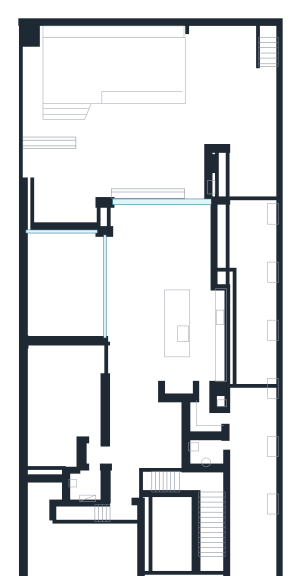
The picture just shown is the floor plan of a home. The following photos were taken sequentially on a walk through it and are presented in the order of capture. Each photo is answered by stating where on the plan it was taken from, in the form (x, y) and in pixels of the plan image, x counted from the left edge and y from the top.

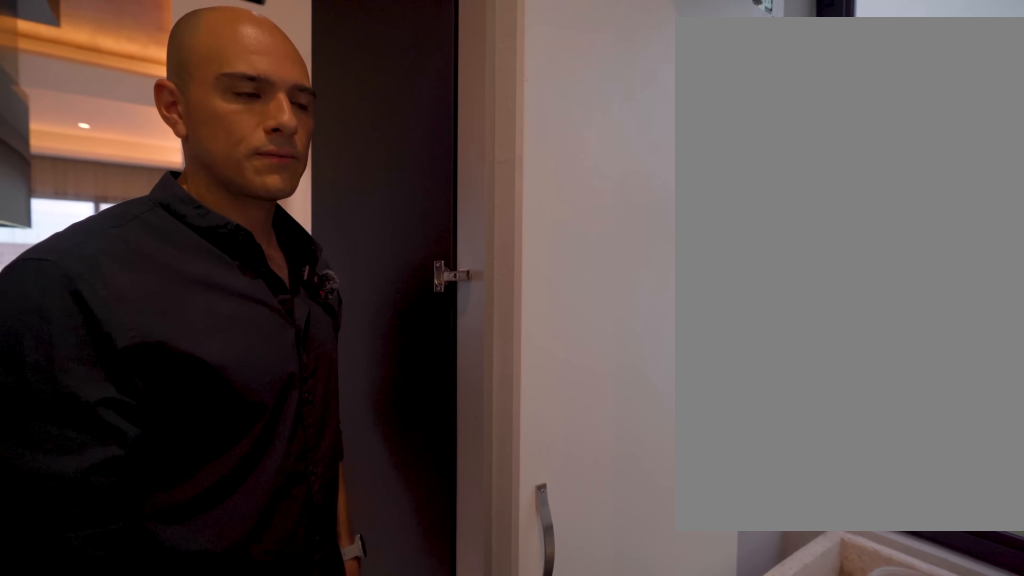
(205, 405)
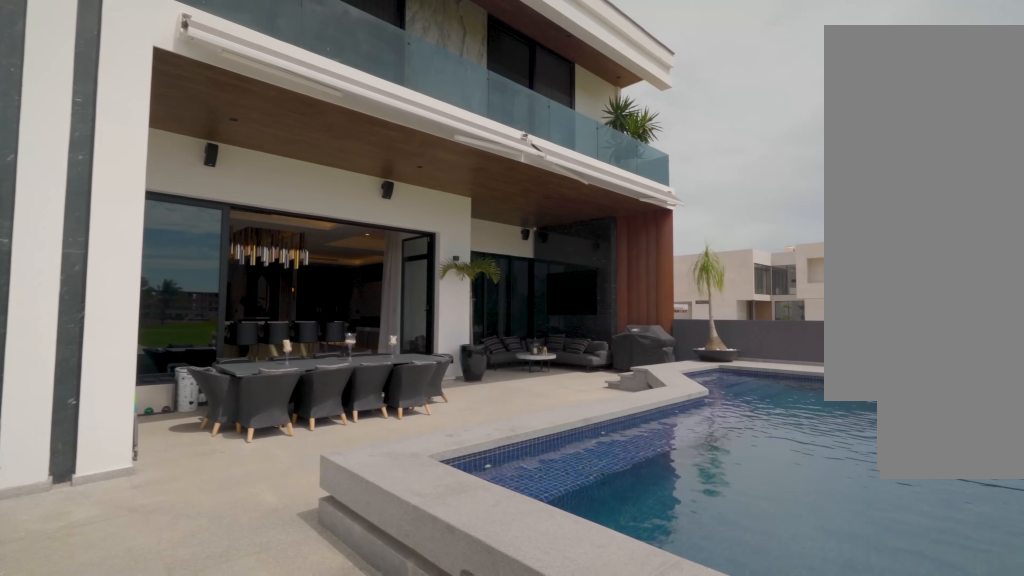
(207, 73)
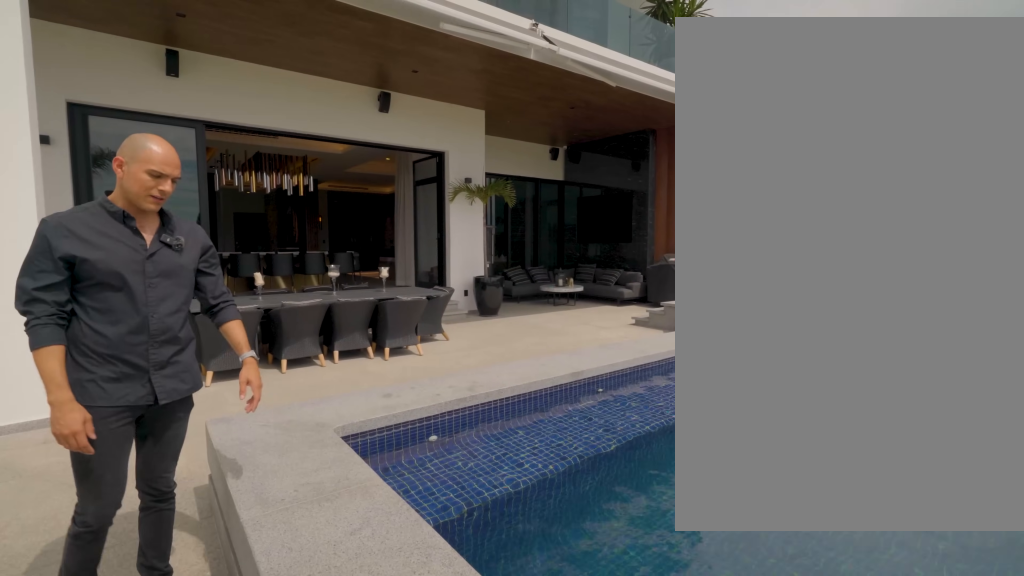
(207, 73)
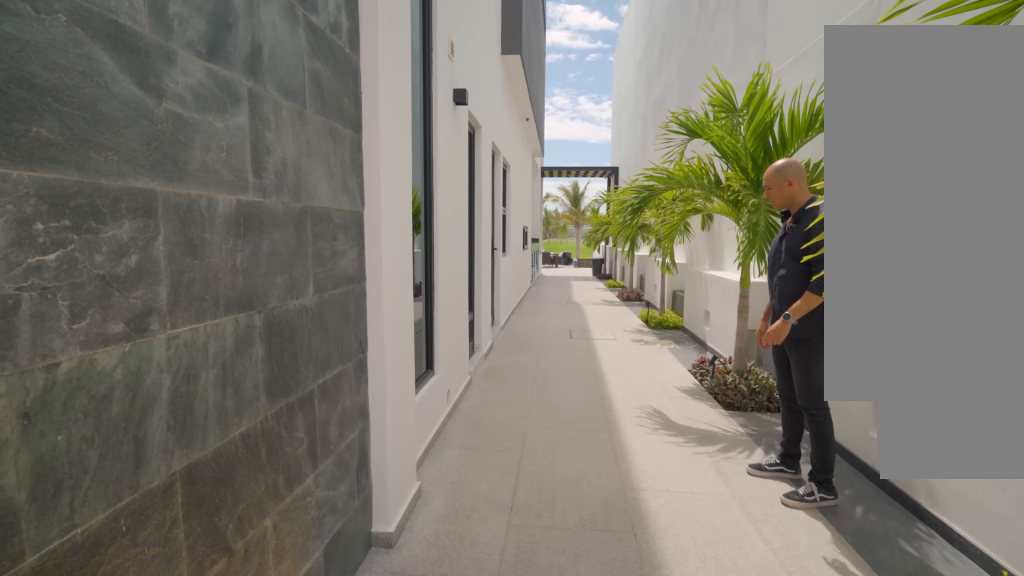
(249, 527)
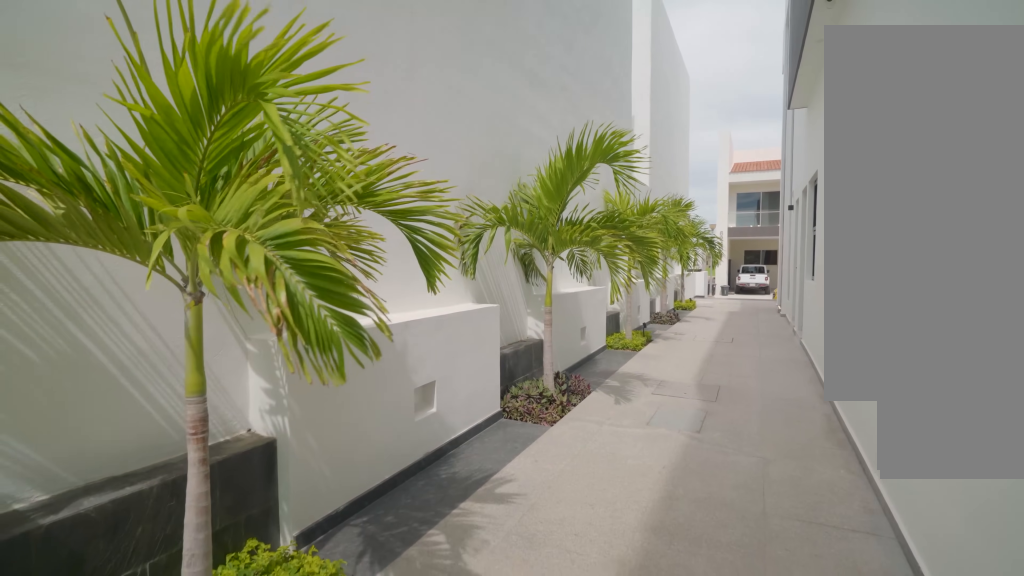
(250, 323)
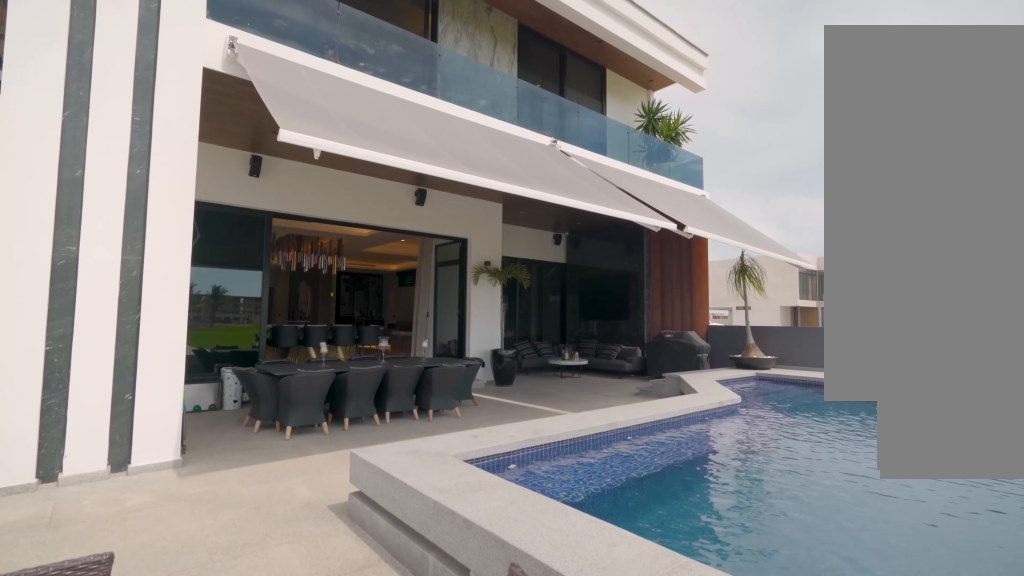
(209, 98)
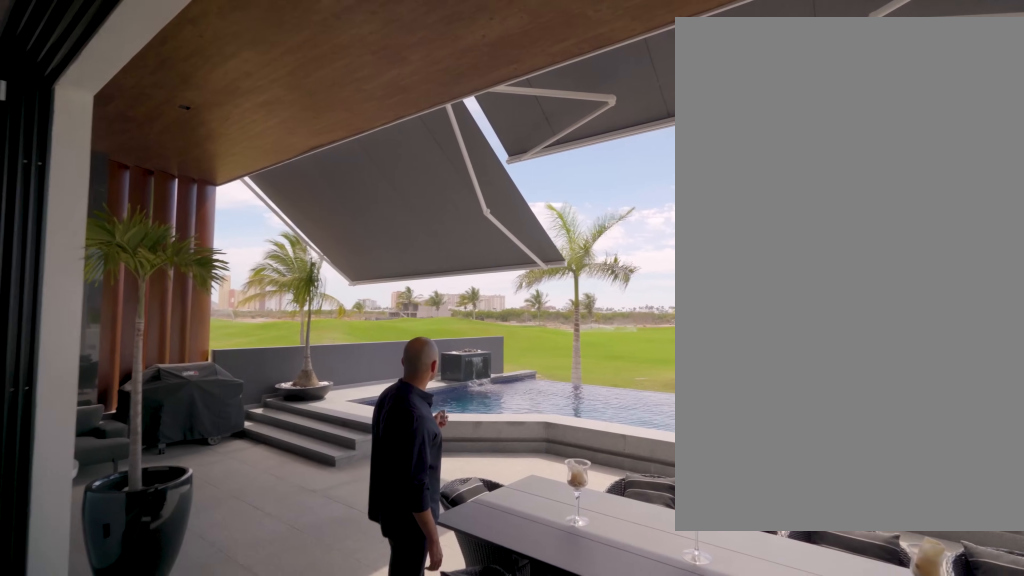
(150, 200)
